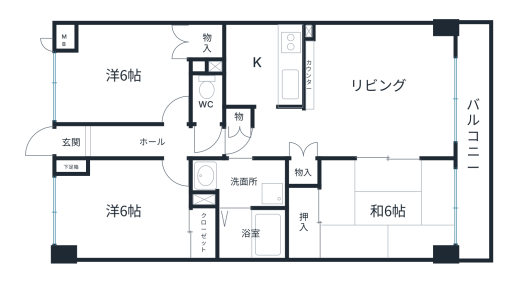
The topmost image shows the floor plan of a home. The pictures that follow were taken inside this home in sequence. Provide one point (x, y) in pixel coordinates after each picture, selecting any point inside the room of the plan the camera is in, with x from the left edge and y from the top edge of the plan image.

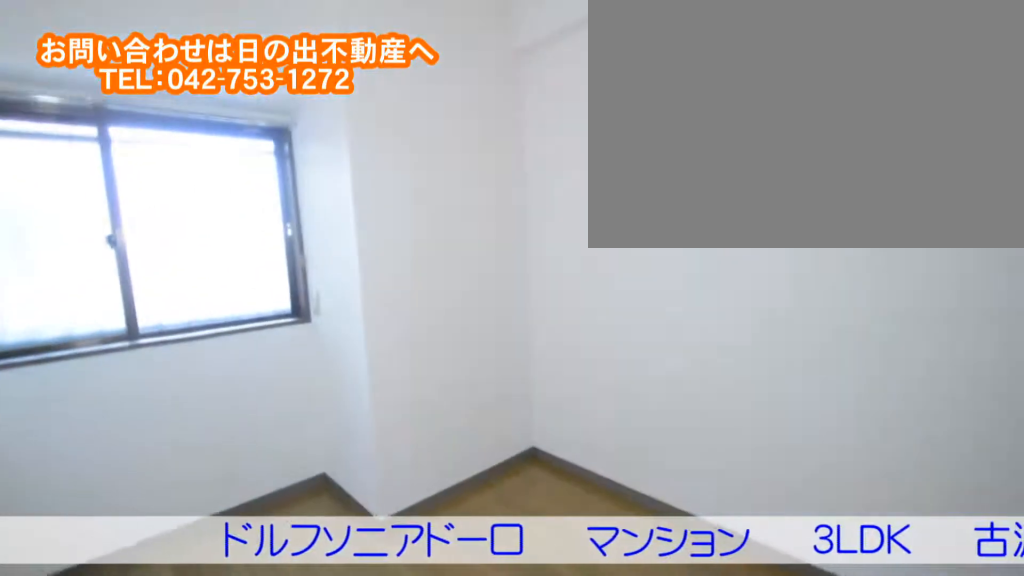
(88, 71)
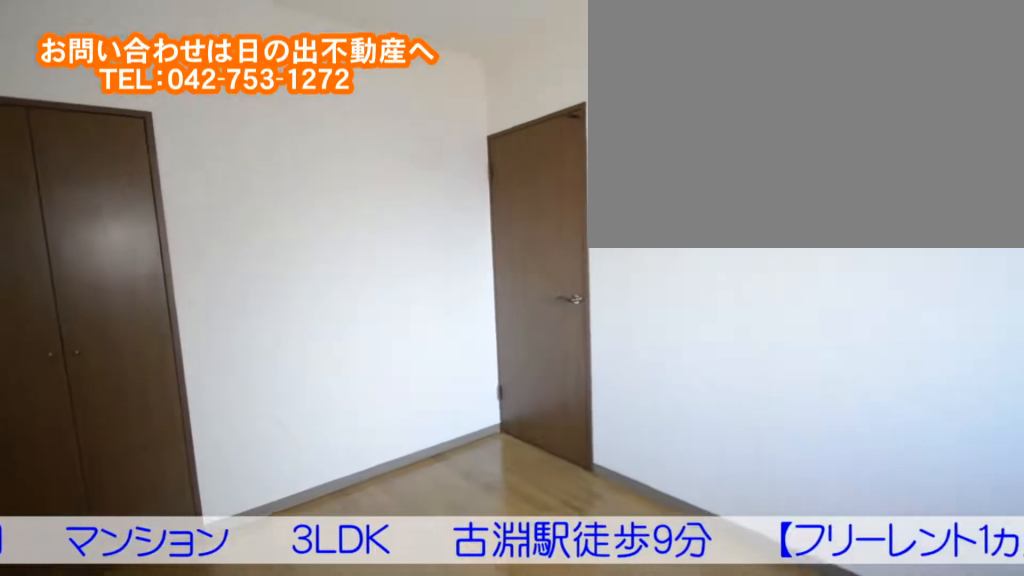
(88, 71)
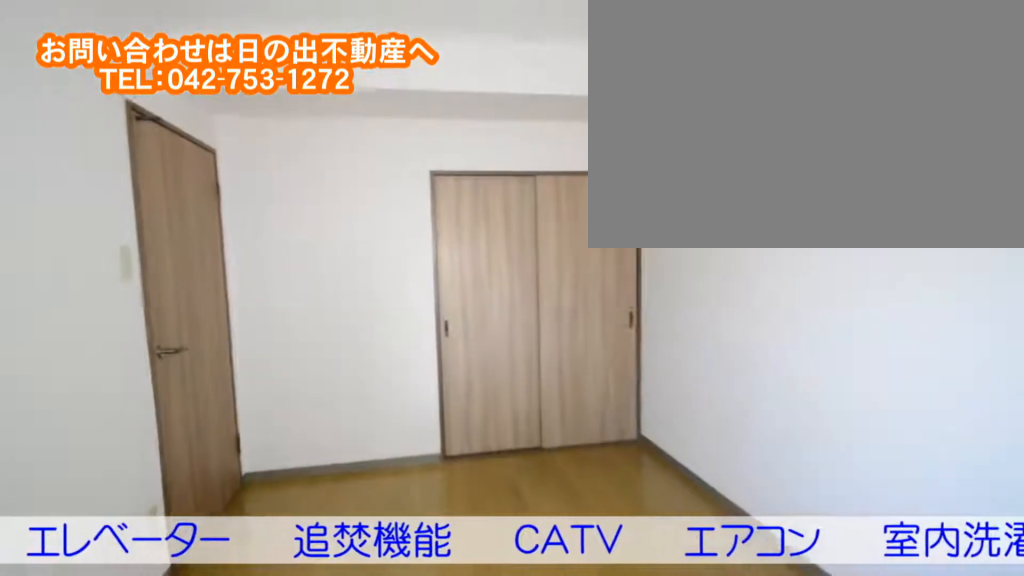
(95, 223)
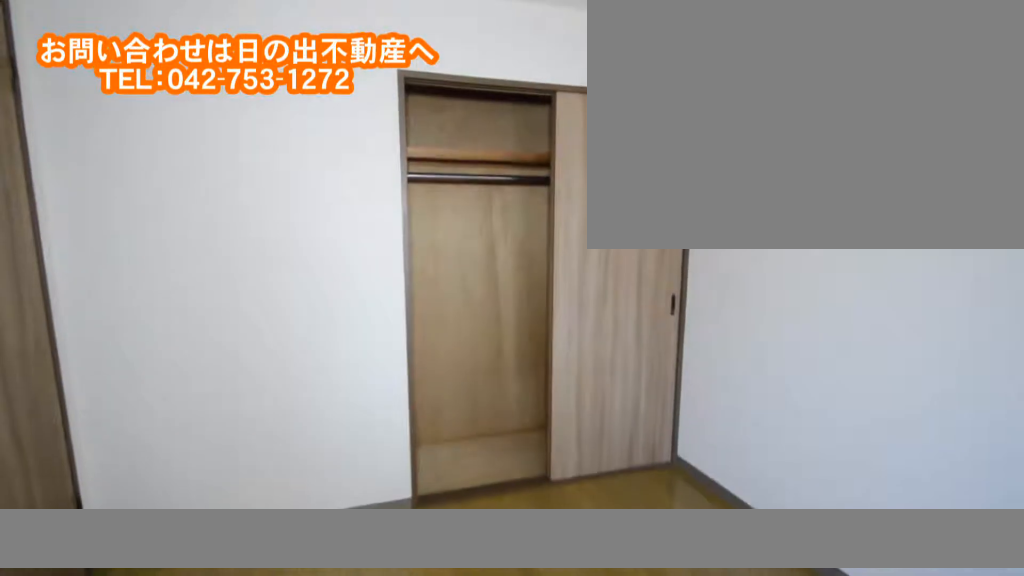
(94, 223)
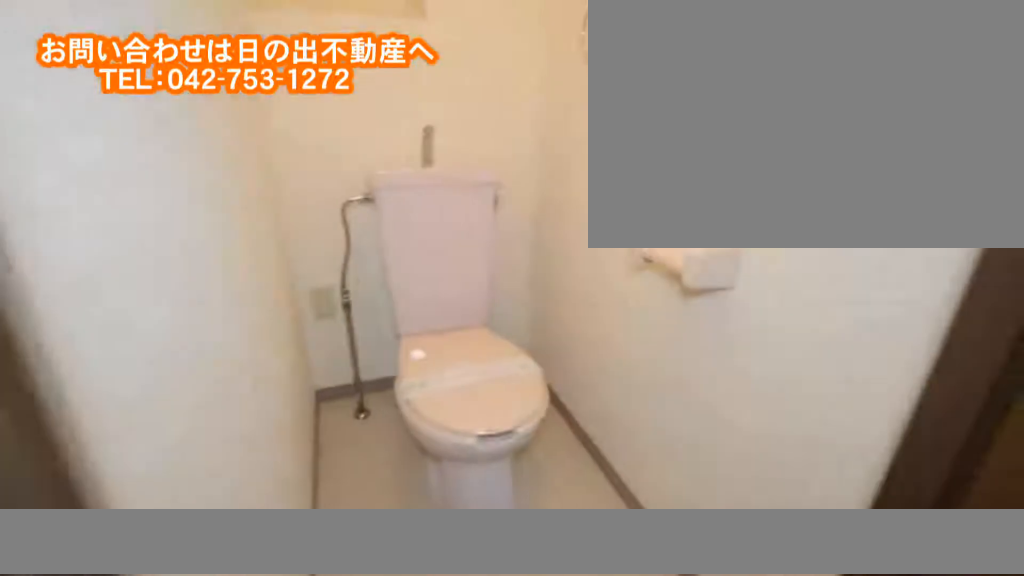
(206, 99)
